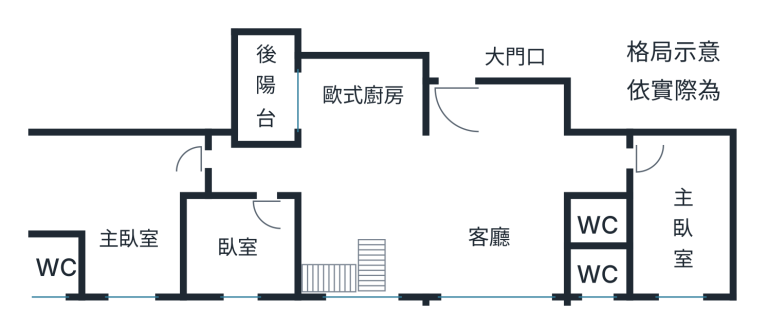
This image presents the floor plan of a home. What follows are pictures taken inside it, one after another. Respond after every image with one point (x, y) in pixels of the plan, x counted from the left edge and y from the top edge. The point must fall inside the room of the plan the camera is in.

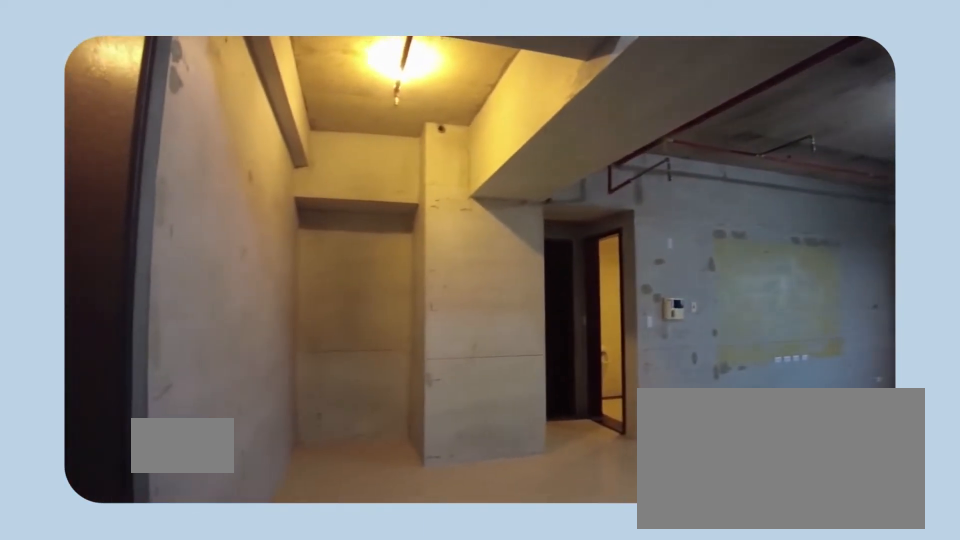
(497, 120)
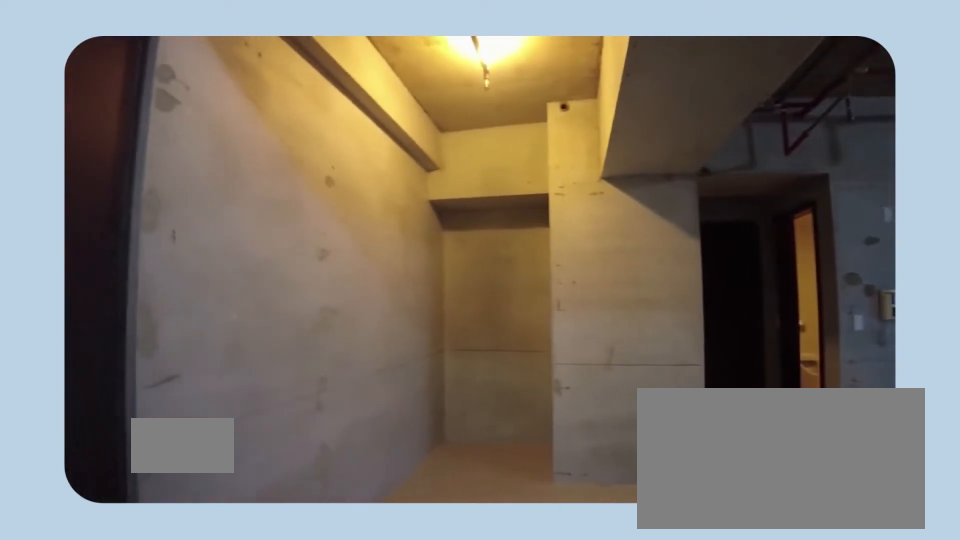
(497, 120)
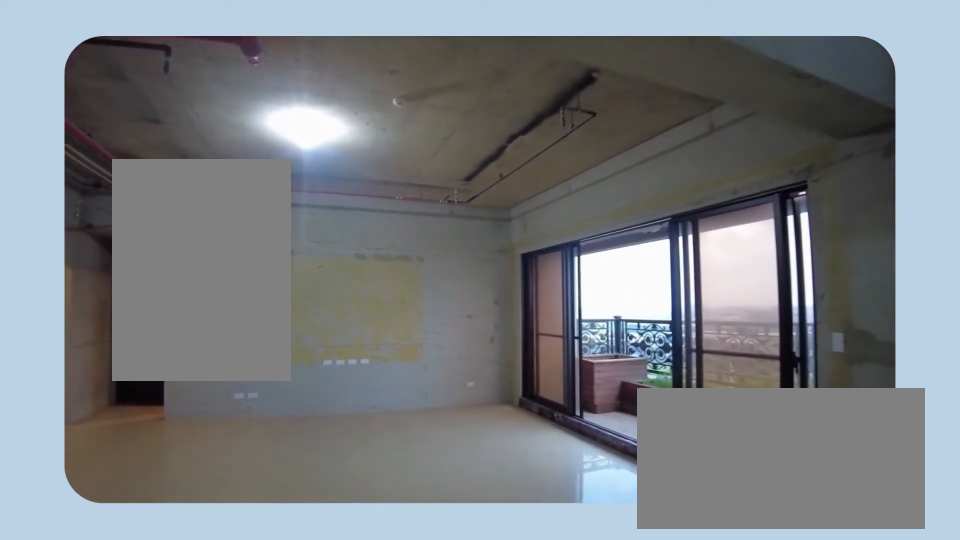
(491, 193)
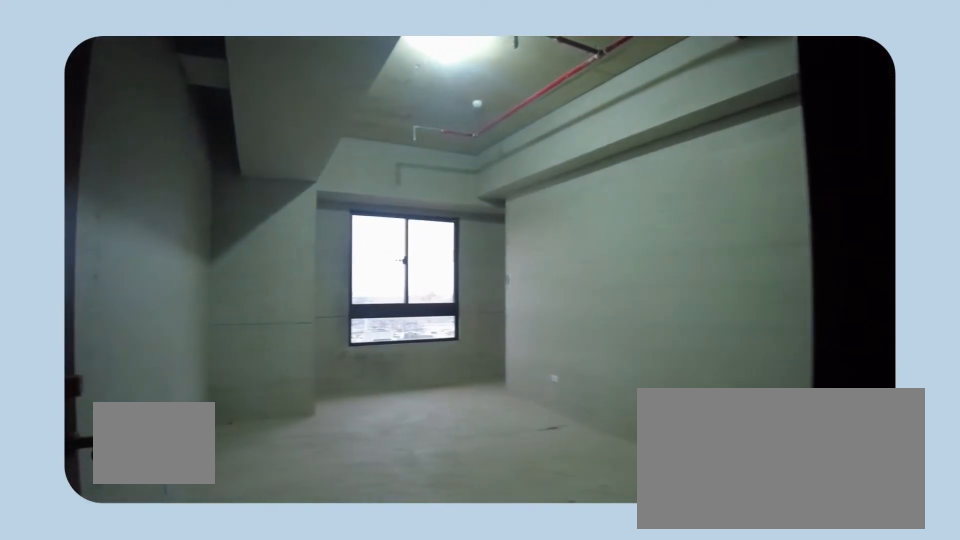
(237, 245)
